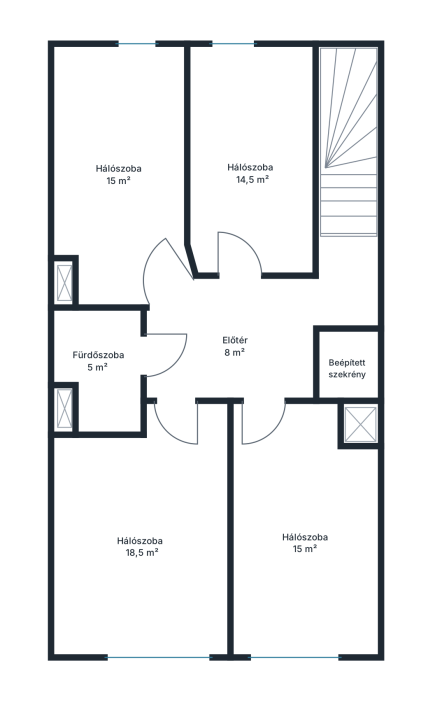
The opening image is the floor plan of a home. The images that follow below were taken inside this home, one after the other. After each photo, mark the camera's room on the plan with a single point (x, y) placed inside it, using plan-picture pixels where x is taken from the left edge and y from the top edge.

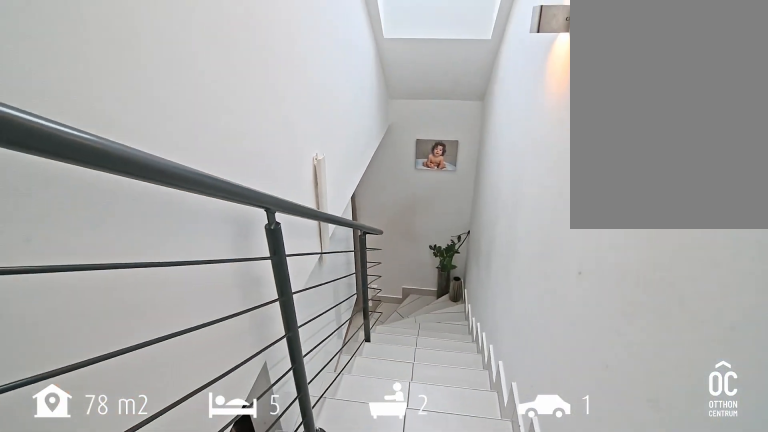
(352, 147)
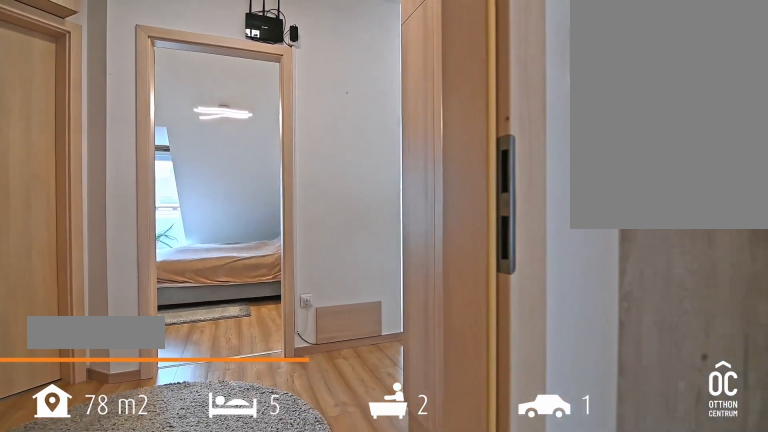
(233, 340)
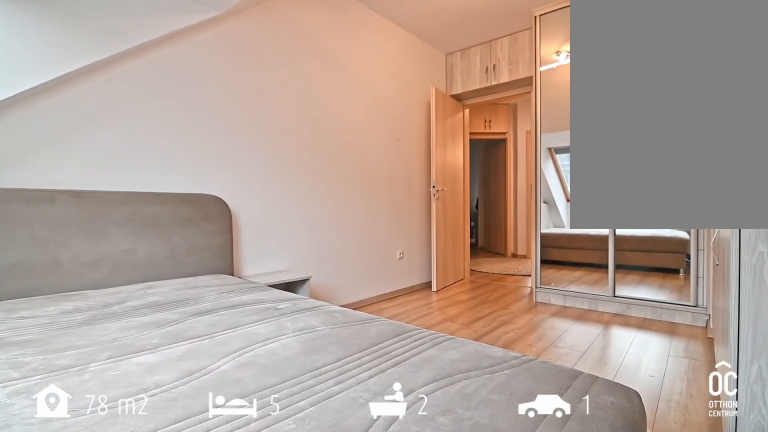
(310, 544)
